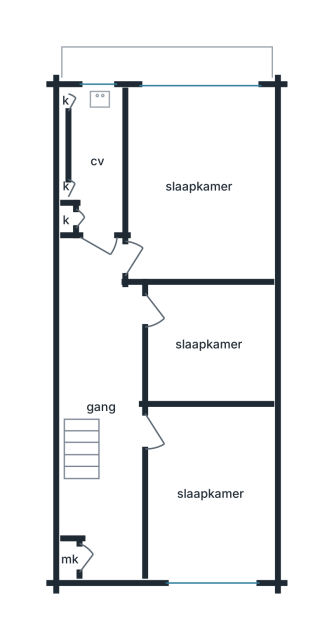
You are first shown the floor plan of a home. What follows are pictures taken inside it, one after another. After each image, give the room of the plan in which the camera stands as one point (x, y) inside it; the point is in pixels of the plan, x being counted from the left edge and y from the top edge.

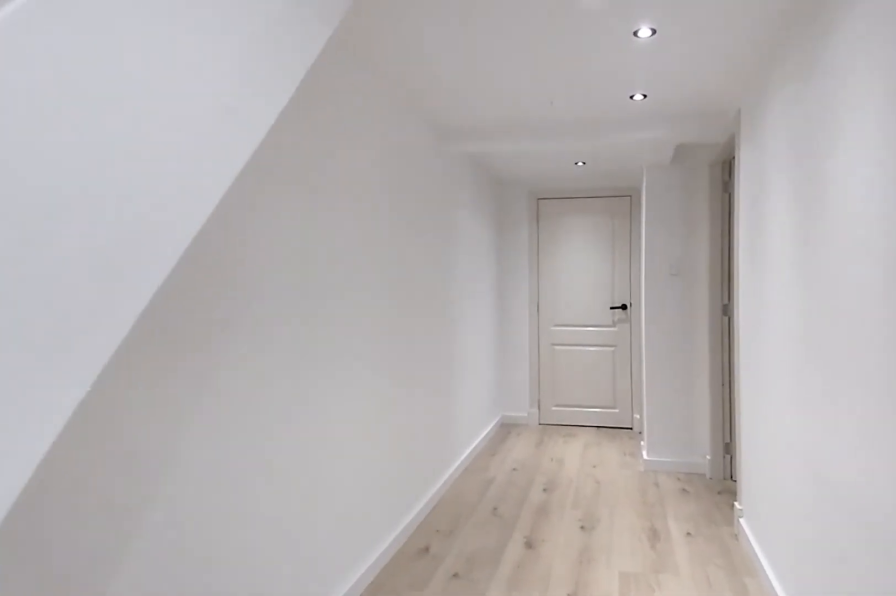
(103, 402)
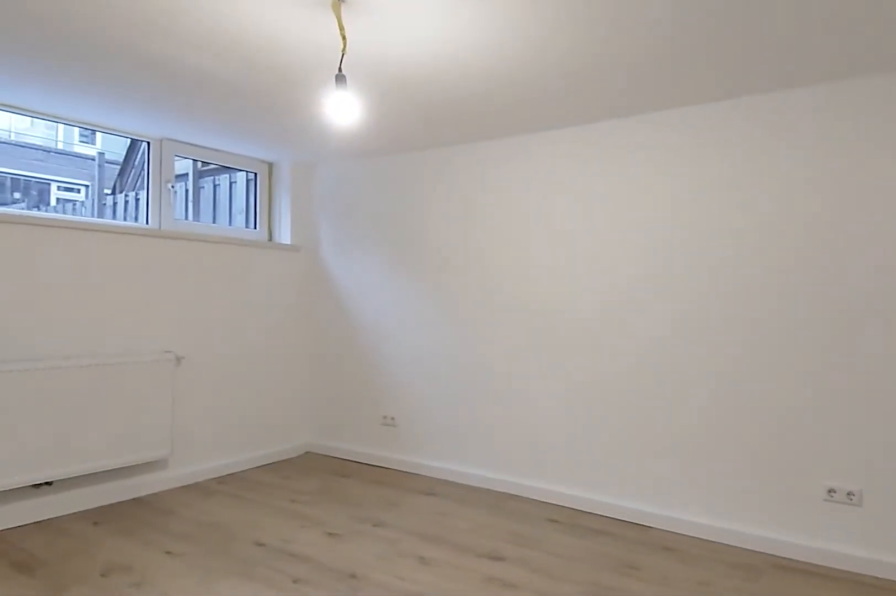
(163, 158)
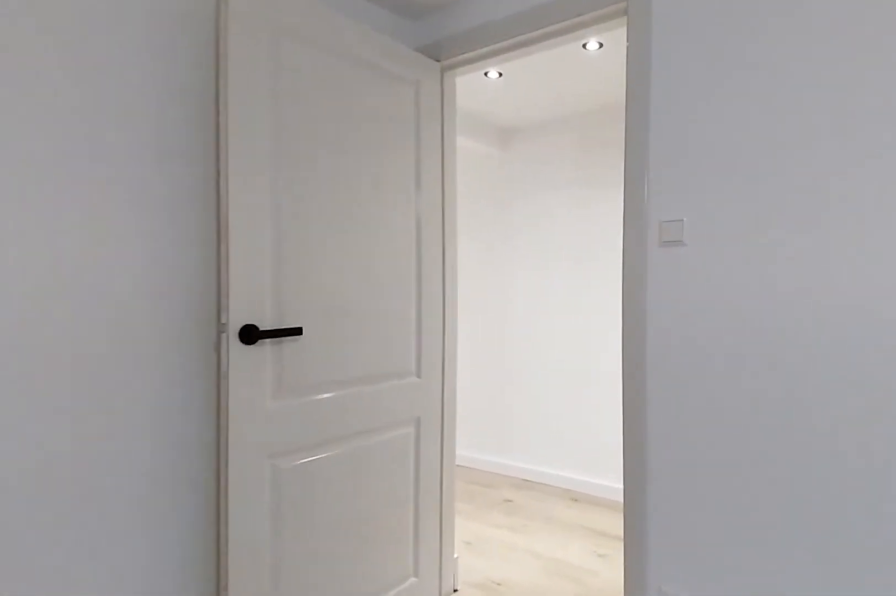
(163, 158)
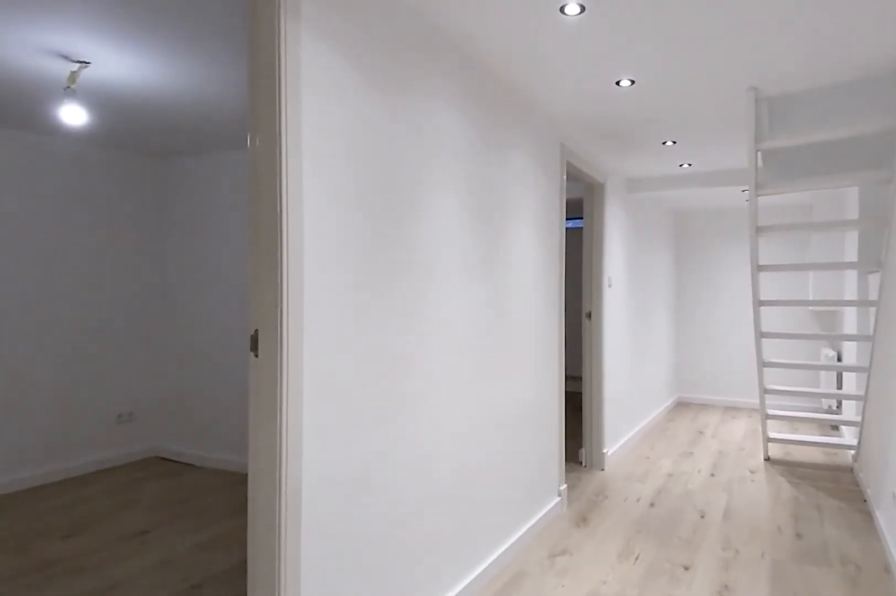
(103, 401)
